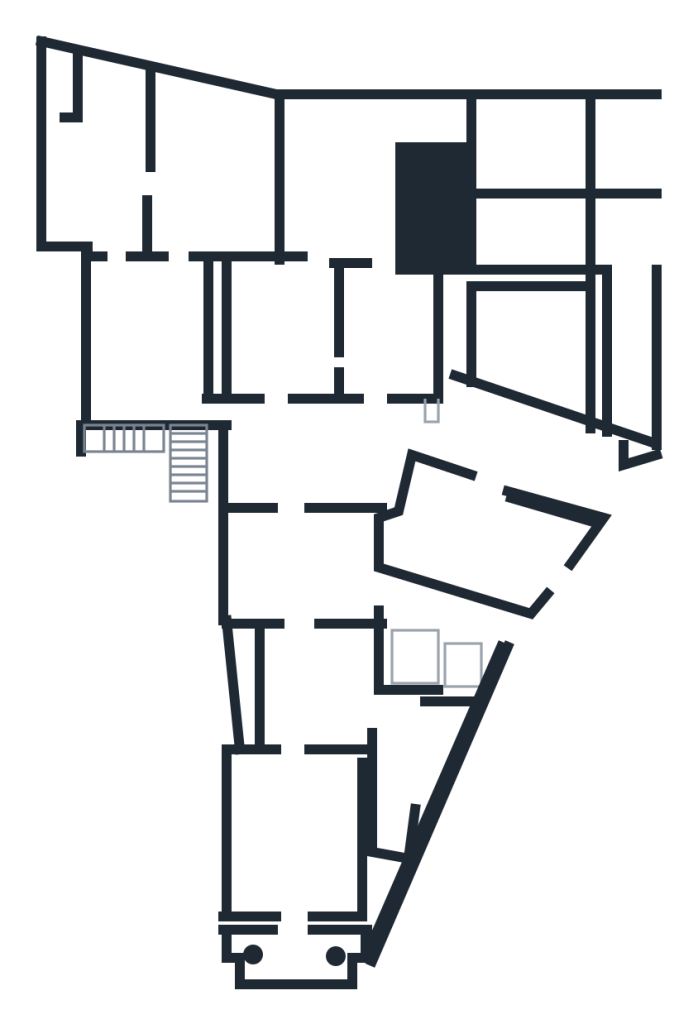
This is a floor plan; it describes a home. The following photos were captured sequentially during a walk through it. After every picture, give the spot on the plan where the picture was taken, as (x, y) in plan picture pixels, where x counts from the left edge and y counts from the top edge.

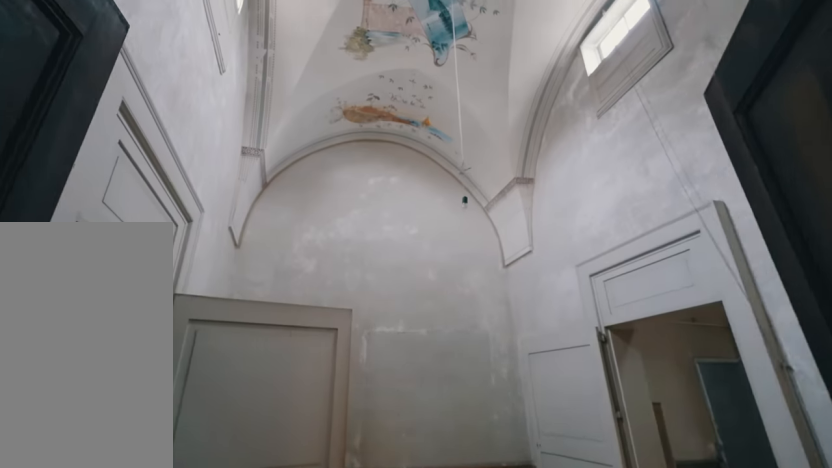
(358, 602)
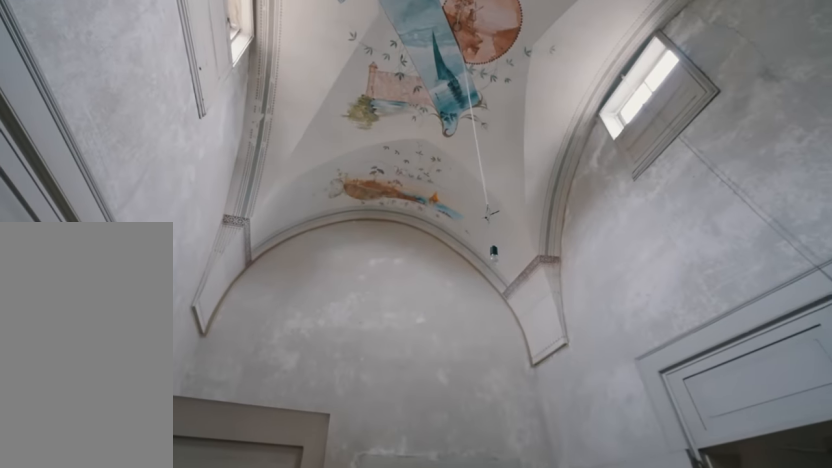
(311, 579)
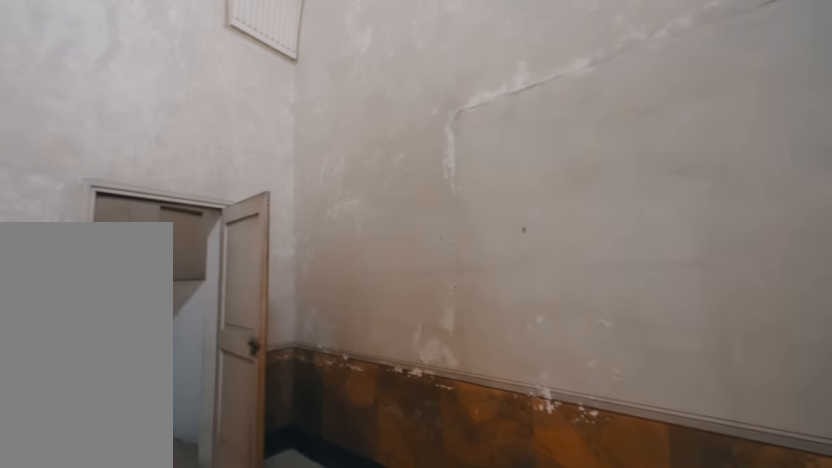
(294, 569)
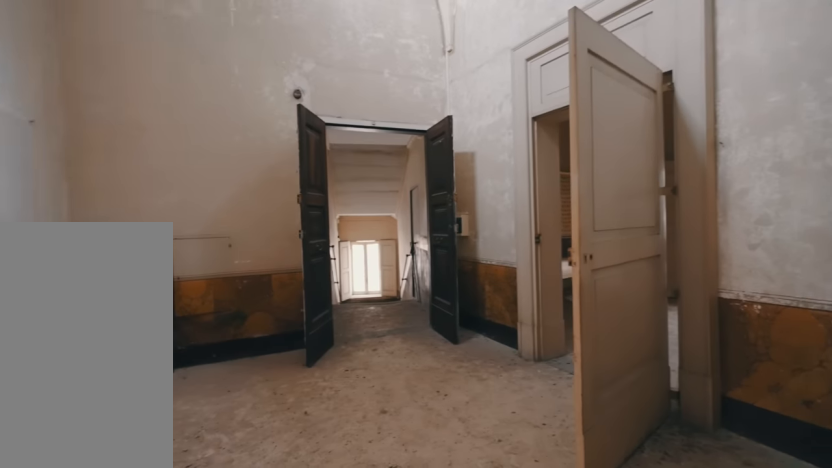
(294, 569)
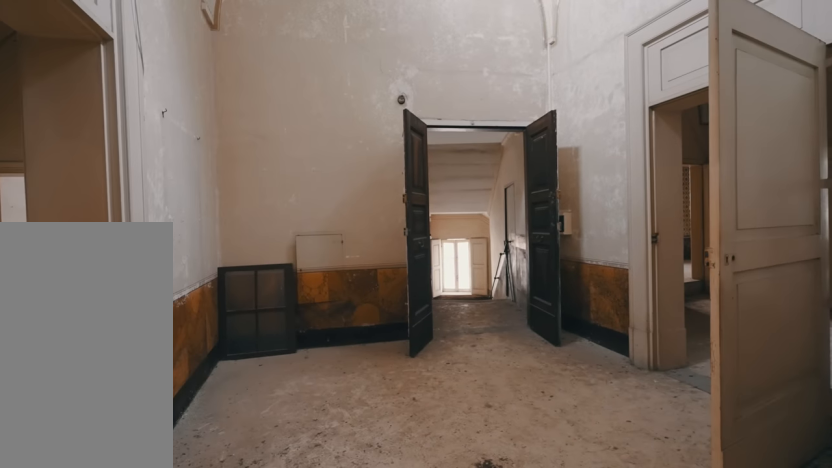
(294, 569)
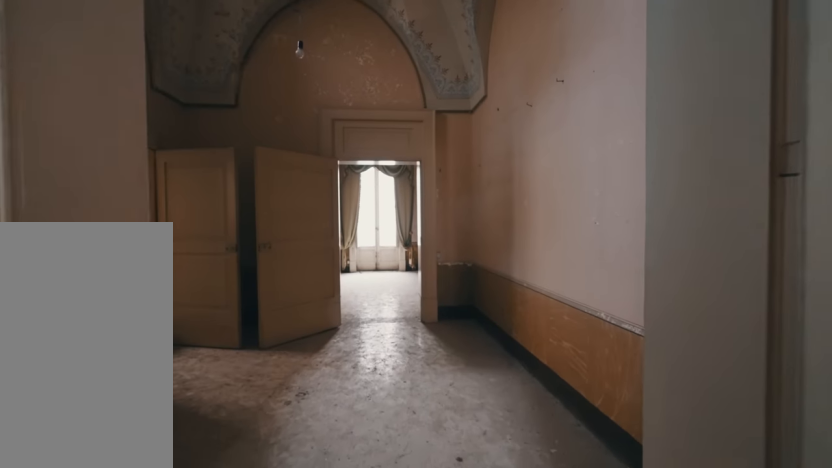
(295, 581)
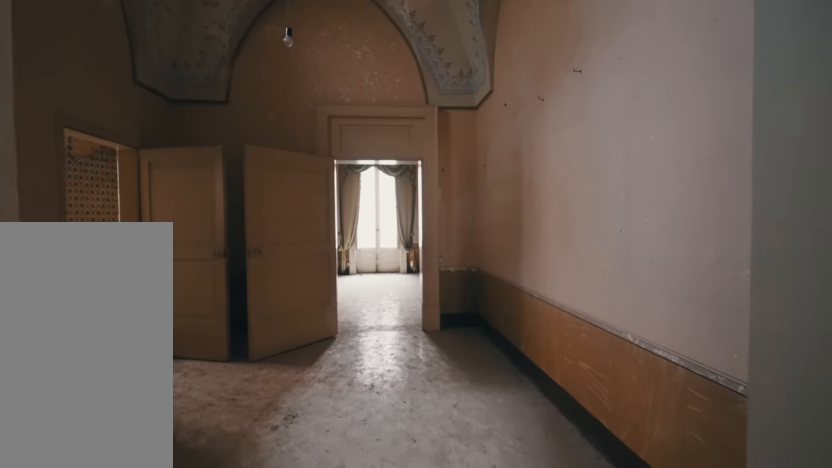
(298, 615)
